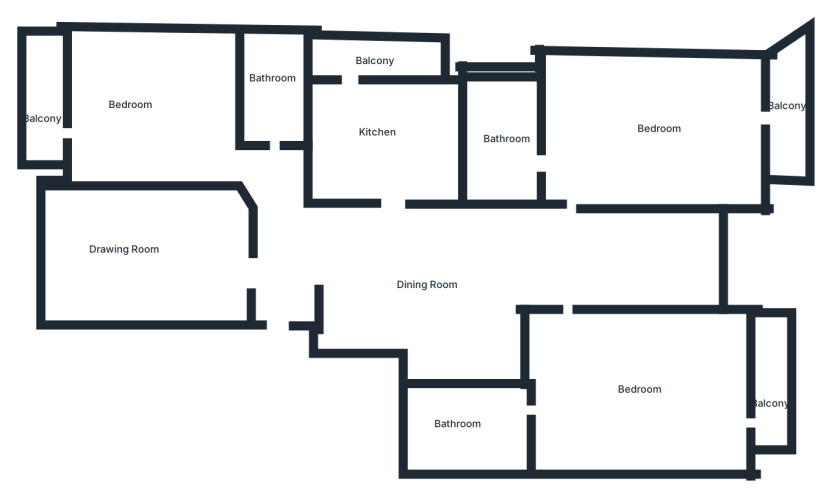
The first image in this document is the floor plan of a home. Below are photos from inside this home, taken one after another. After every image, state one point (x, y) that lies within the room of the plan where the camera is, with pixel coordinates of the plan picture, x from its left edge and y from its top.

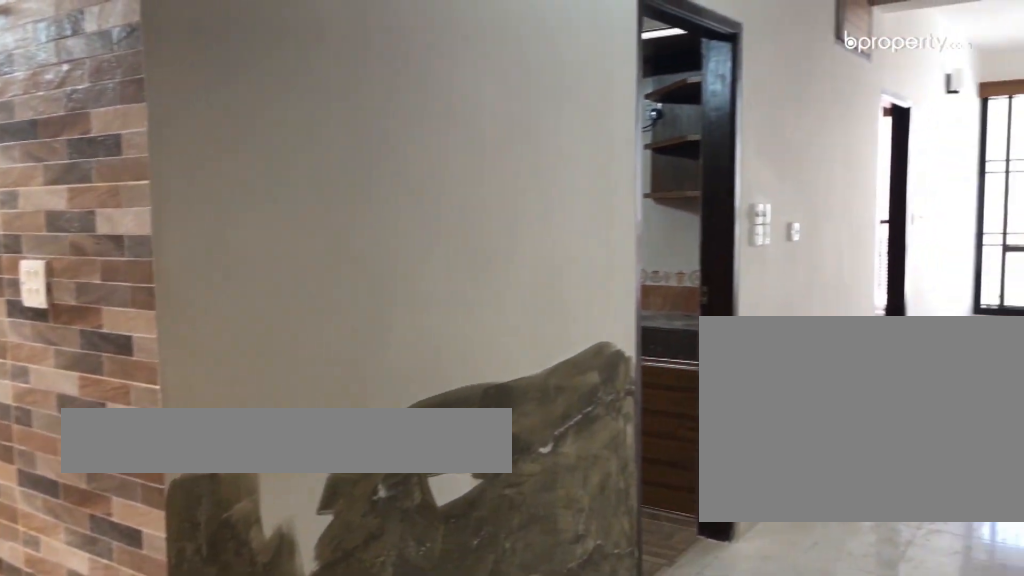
(278, 270)
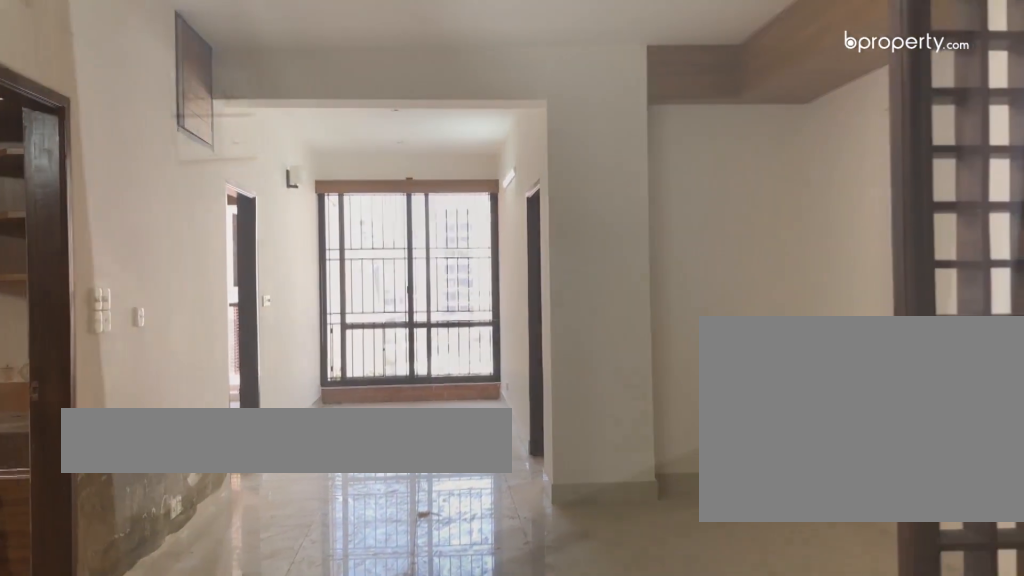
(278, 270)
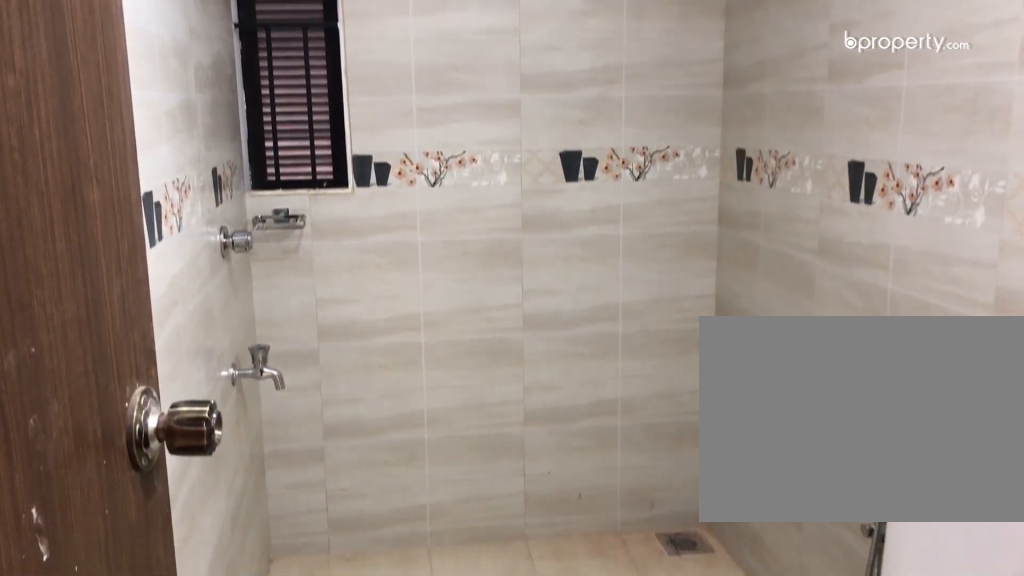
(278, 105)
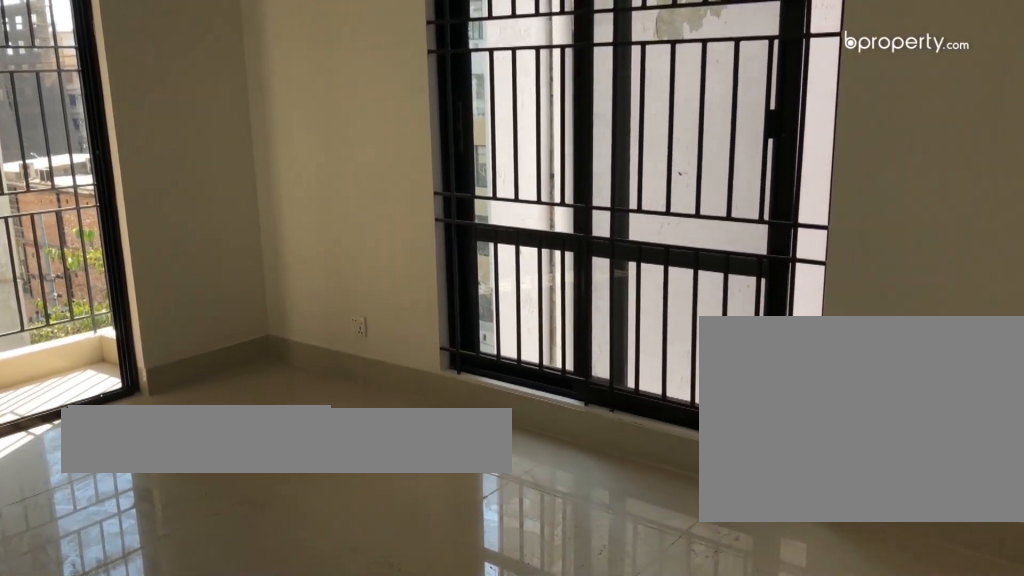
(149, 116)
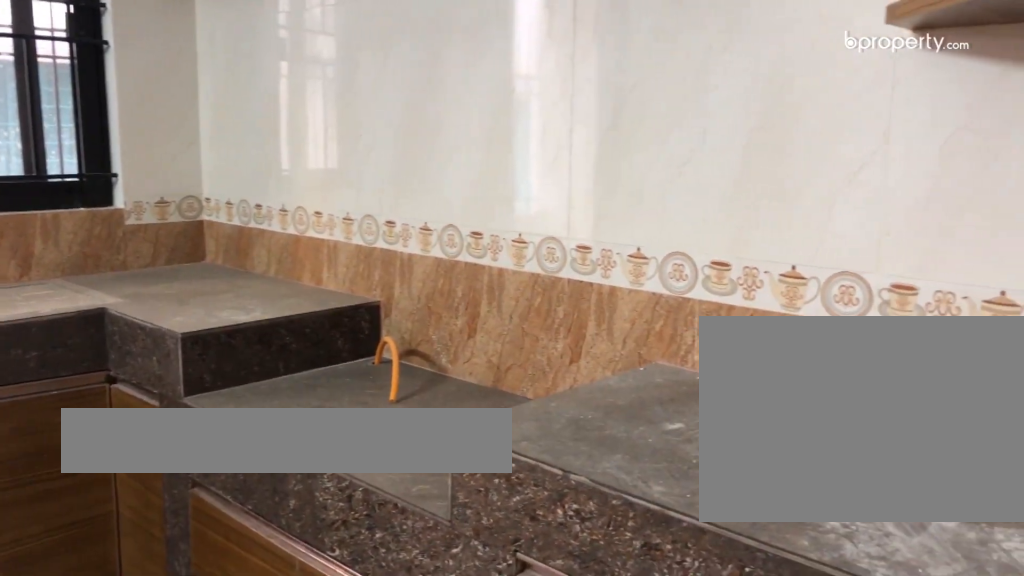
(391, 140)
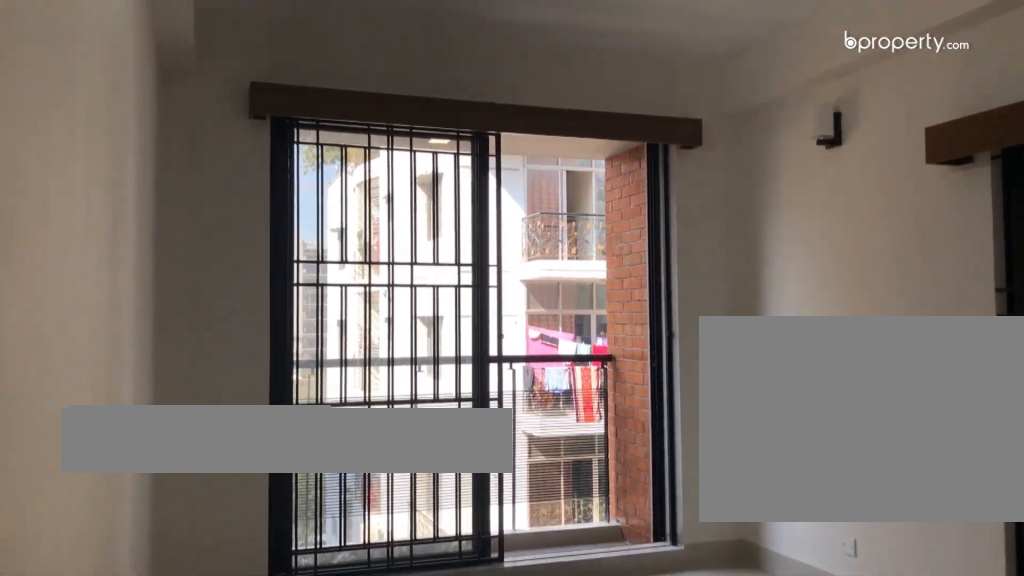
(635, 386)
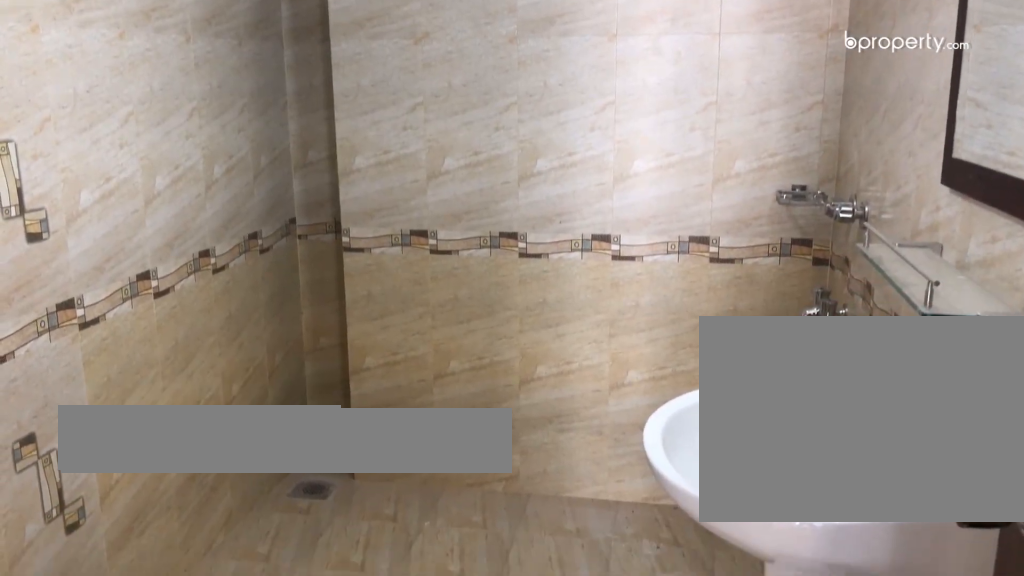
(469, 428)
